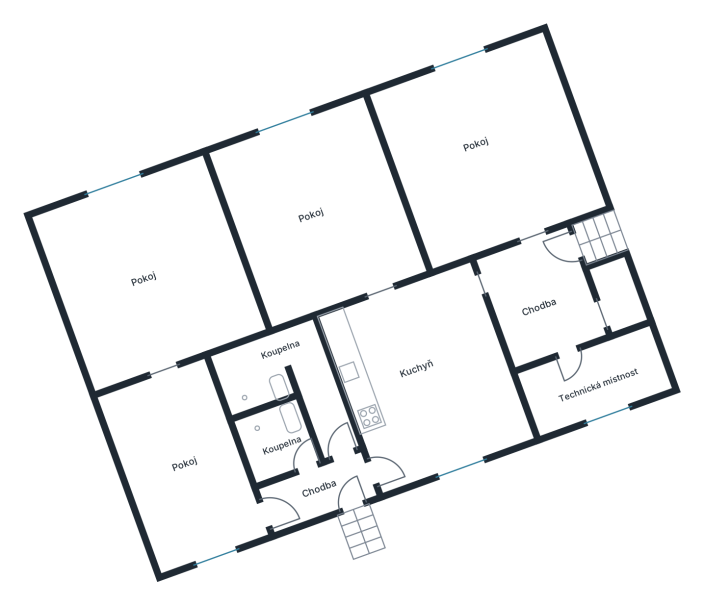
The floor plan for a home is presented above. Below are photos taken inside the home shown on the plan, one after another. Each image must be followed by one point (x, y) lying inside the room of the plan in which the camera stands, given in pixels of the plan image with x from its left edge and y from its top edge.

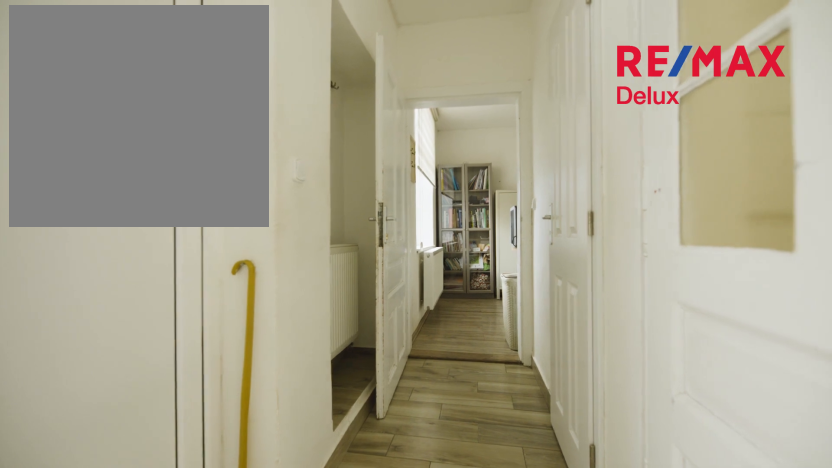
(318, 493)
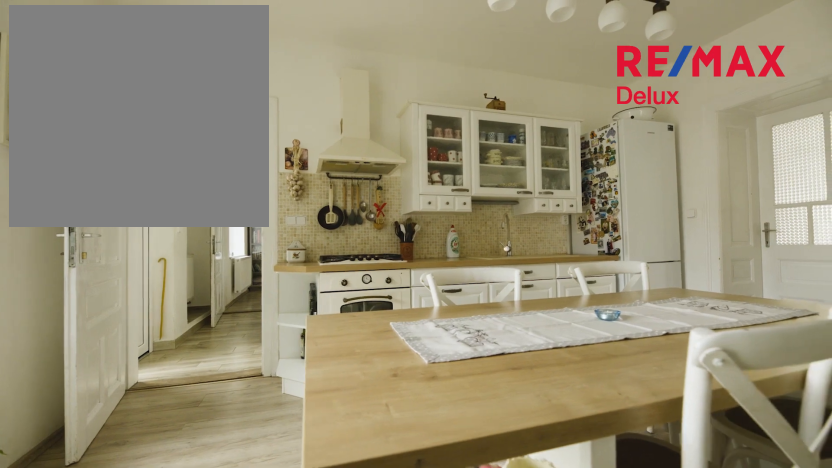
(435, 377)
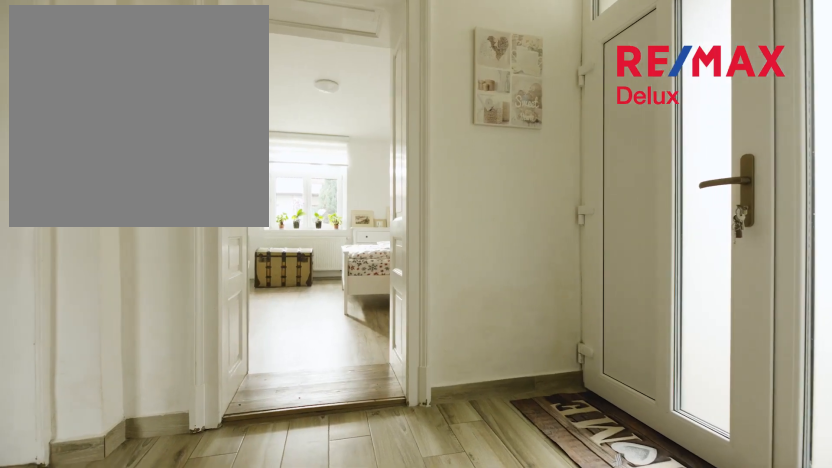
(541, 297)
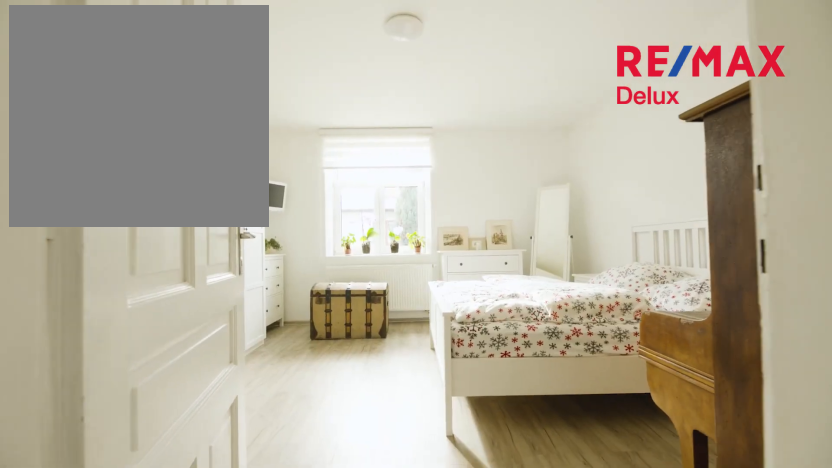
(487, 150)
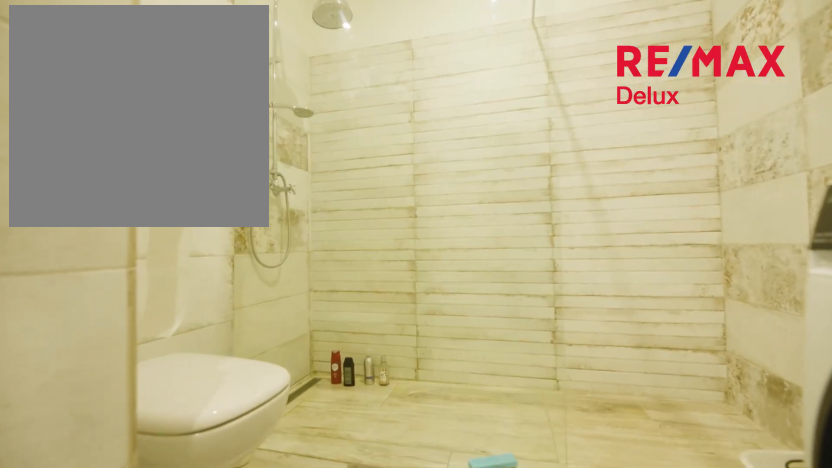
(305, 397)
